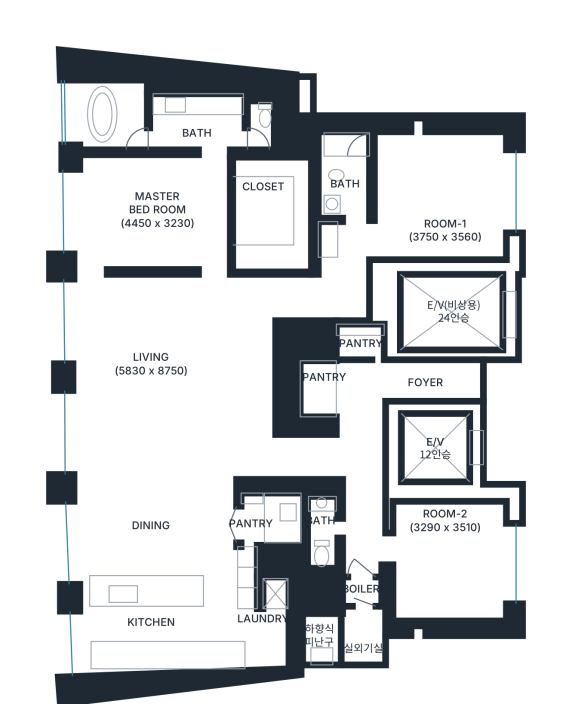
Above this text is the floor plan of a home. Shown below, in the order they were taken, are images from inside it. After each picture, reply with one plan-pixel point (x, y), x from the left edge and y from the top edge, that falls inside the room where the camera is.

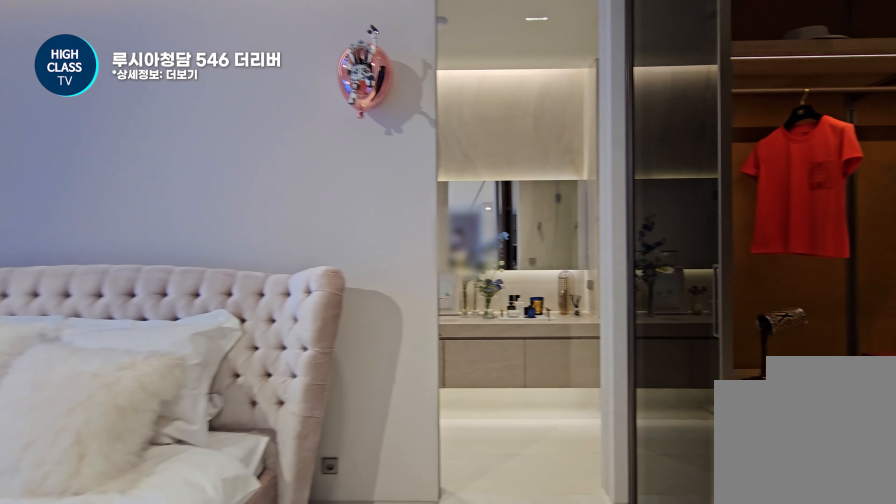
(190, 208)
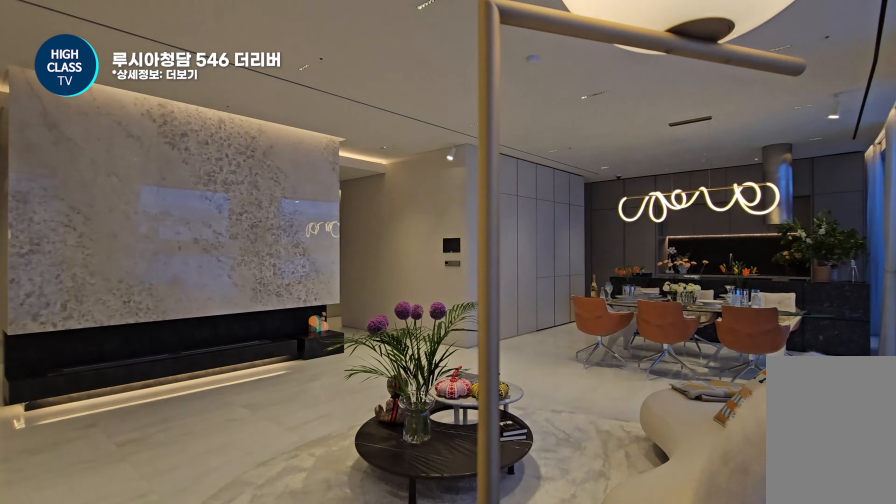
(166, 366)
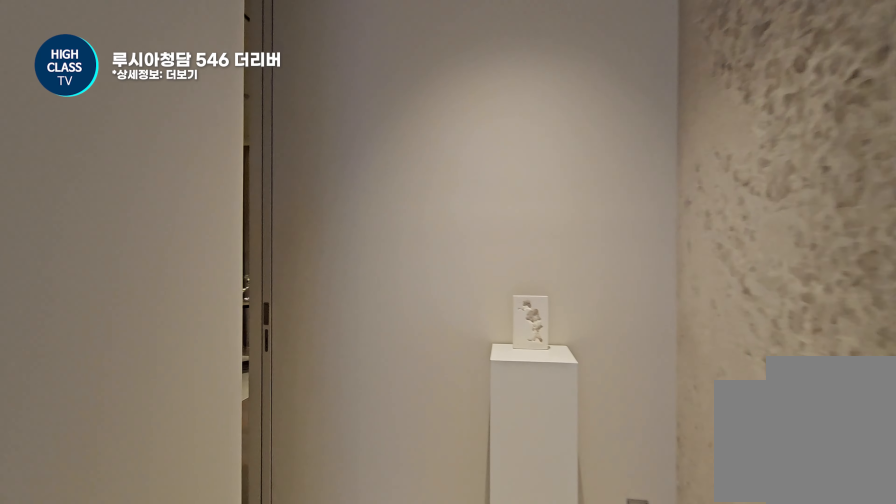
(321, 295)
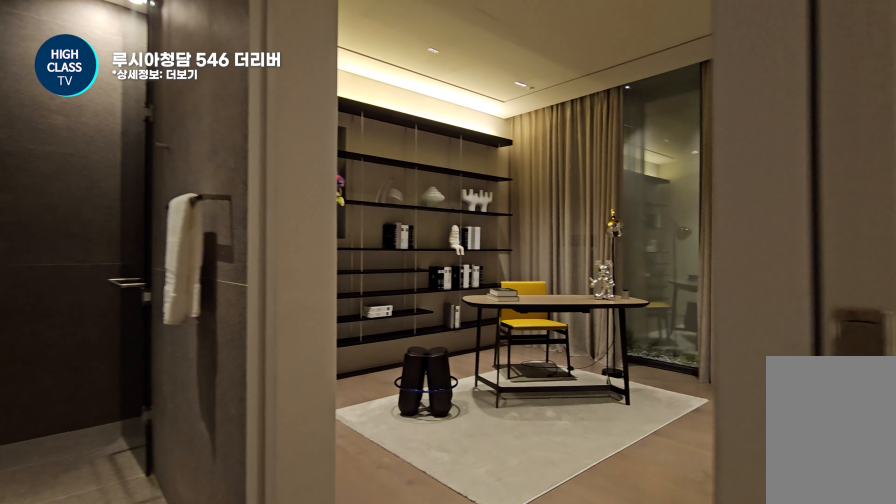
(321, 295)
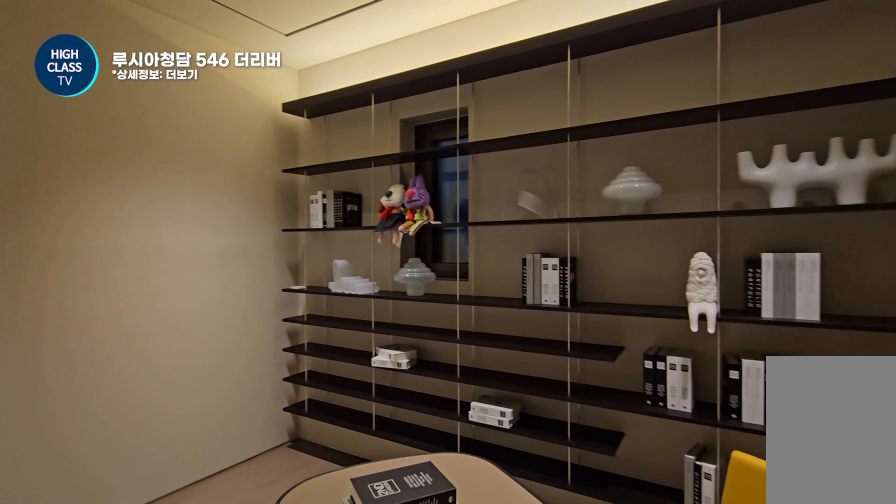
(411, 192)
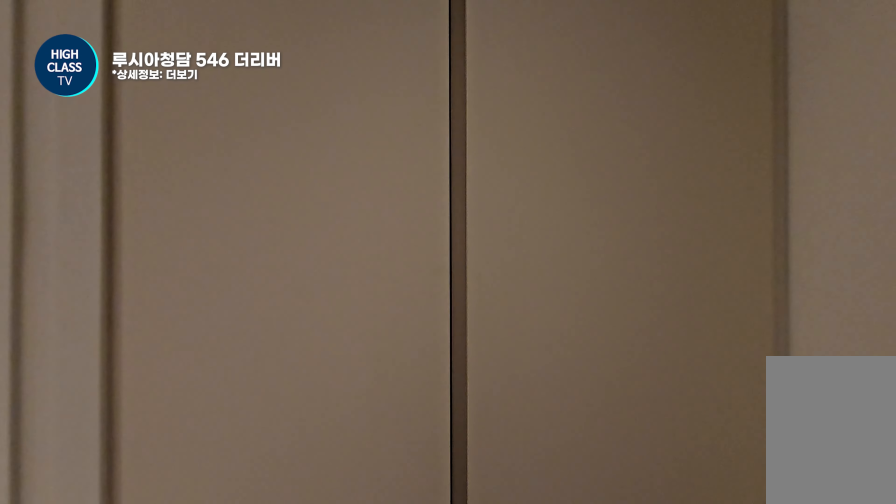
(411, 192)
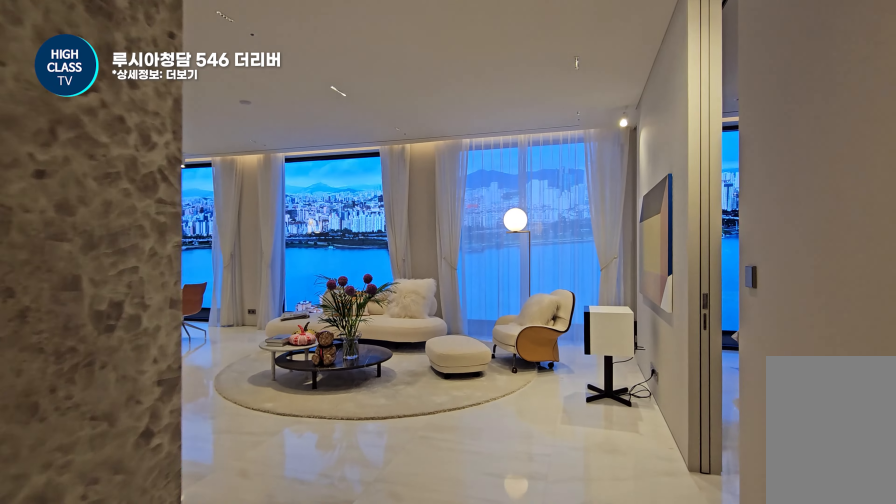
(320, 294)
